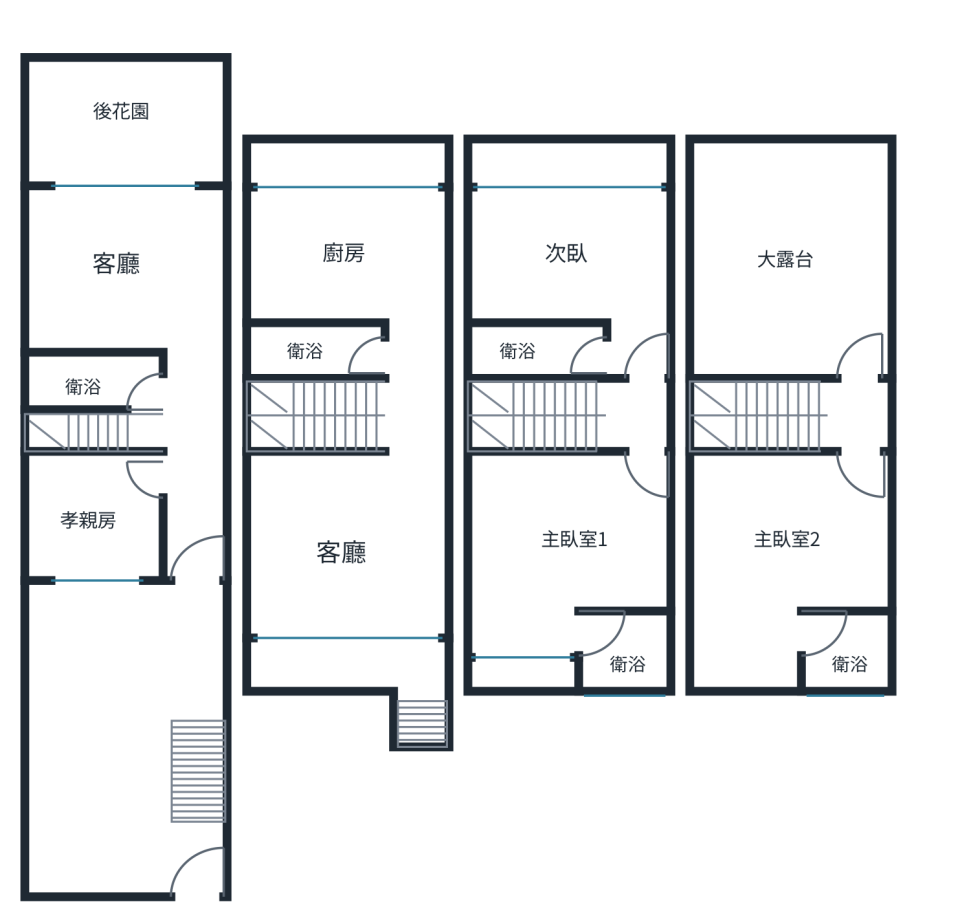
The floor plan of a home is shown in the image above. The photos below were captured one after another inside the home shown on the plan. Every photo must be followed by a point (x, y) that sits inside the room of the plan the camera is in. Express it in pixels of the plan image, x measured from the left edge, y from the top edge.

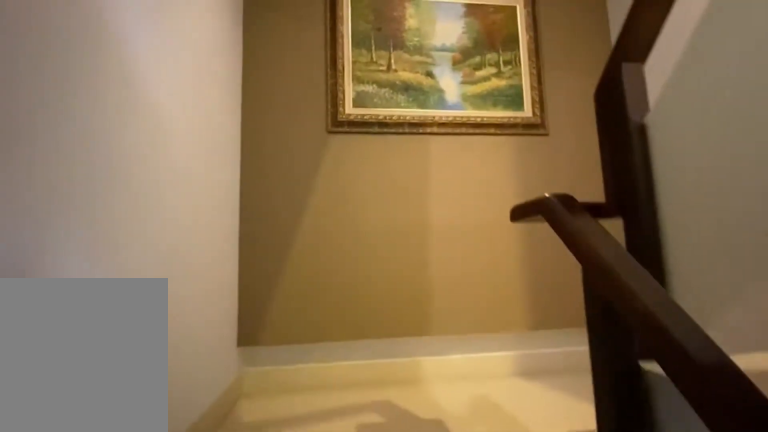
(104, 430)
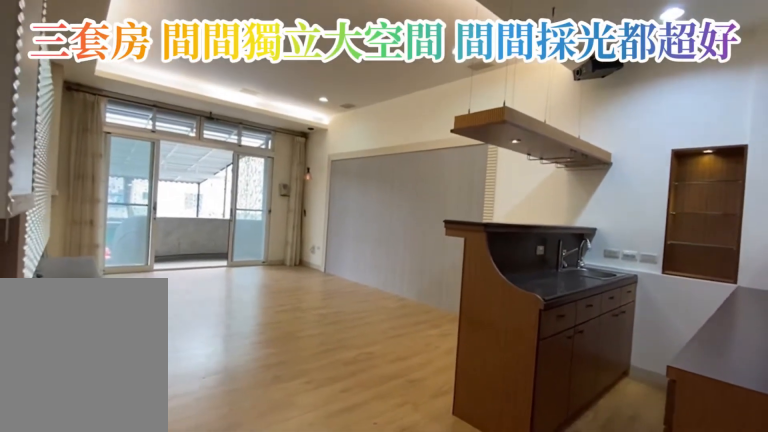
(357, 553)
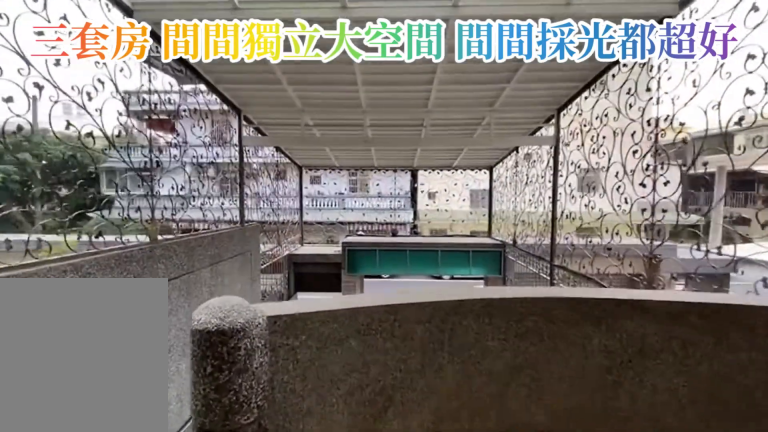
(410, 670)
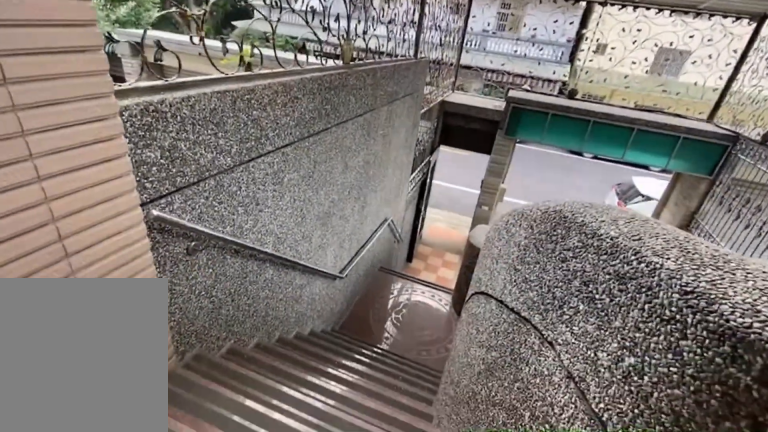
(410, 670)
